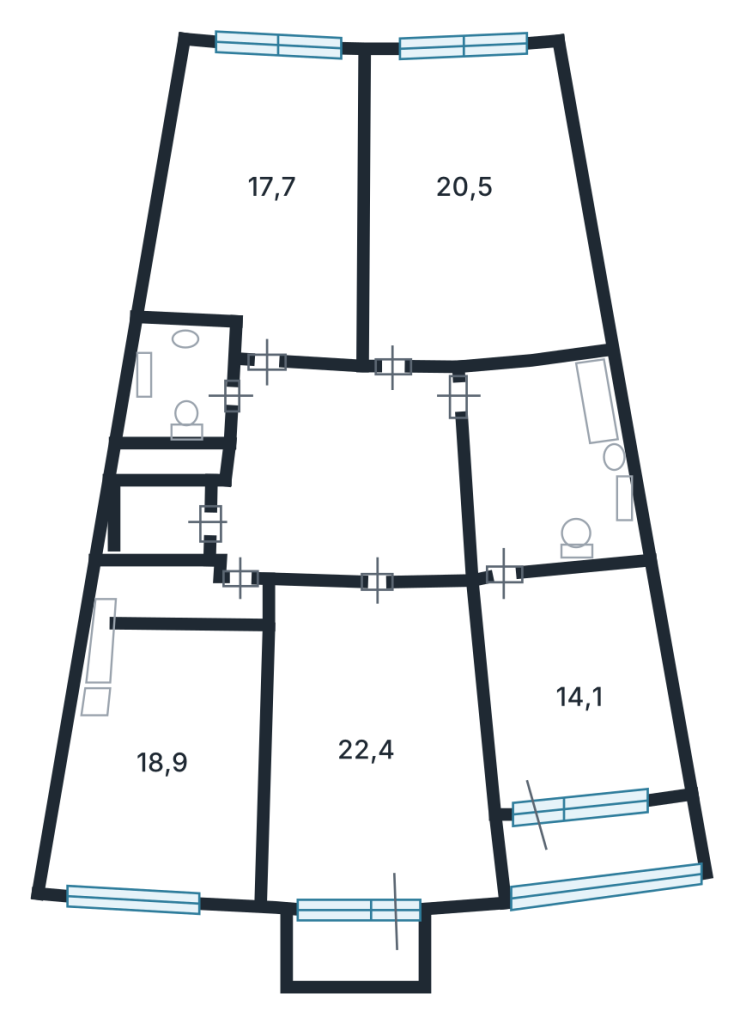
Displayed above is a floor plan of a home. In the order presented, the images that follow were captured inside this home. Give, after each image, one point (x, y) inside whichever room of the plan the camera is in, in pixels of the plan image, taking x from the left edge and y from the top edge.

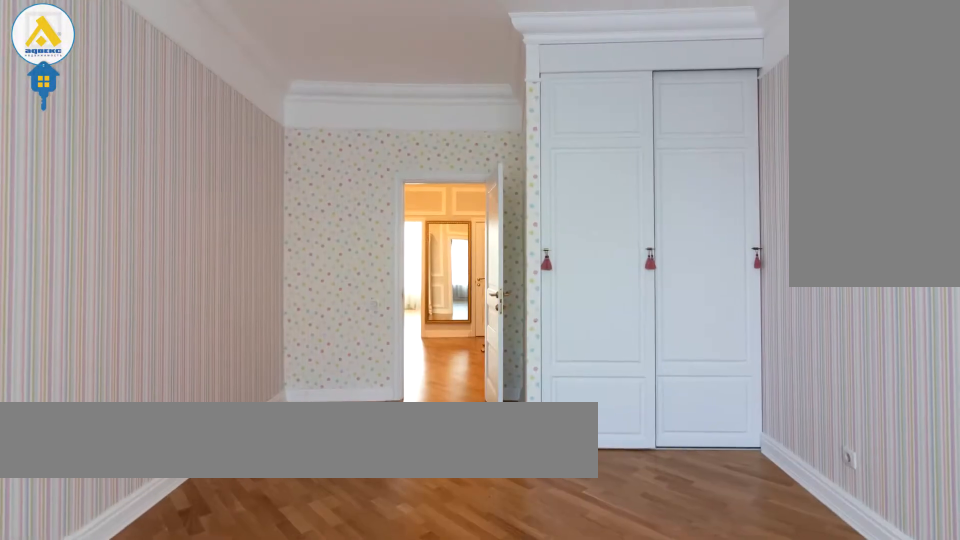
(272, 196)
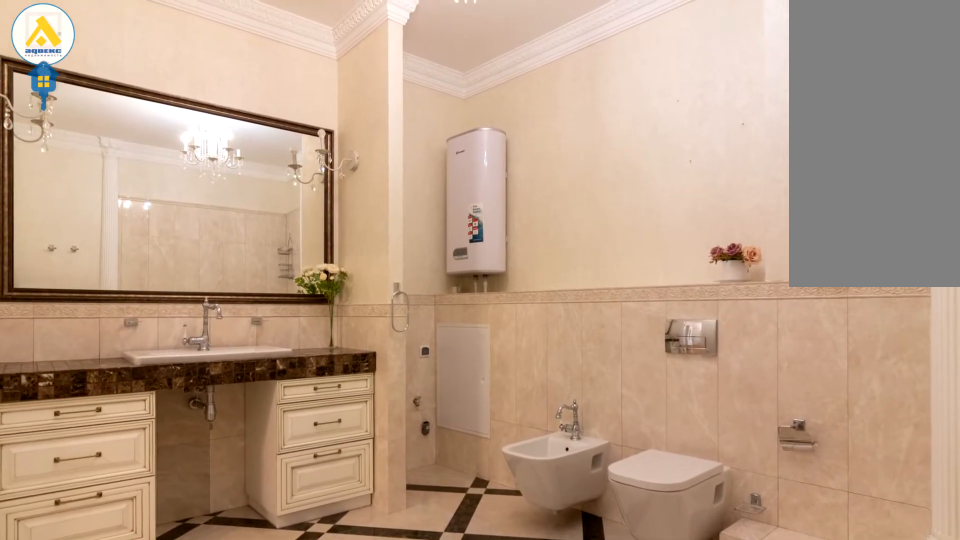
(541, 466)
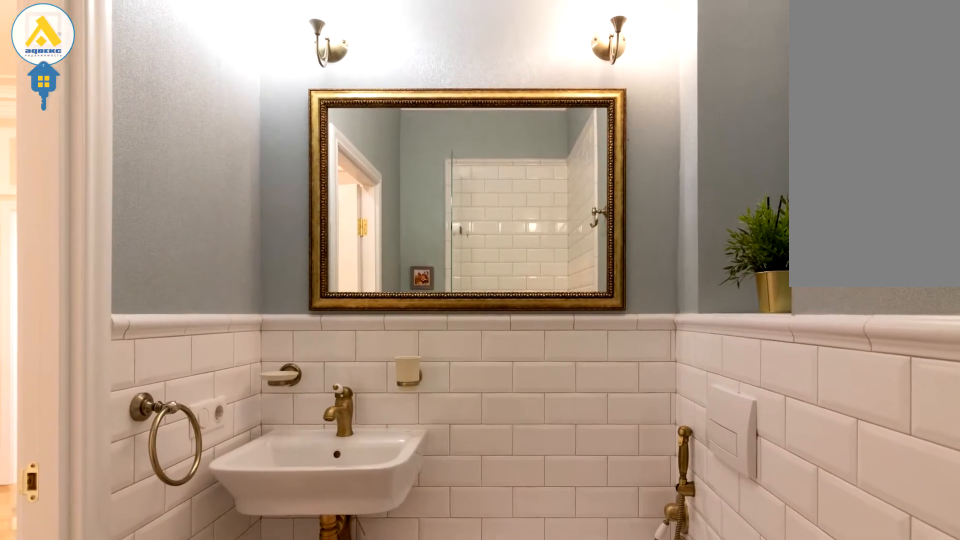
(191, 392)
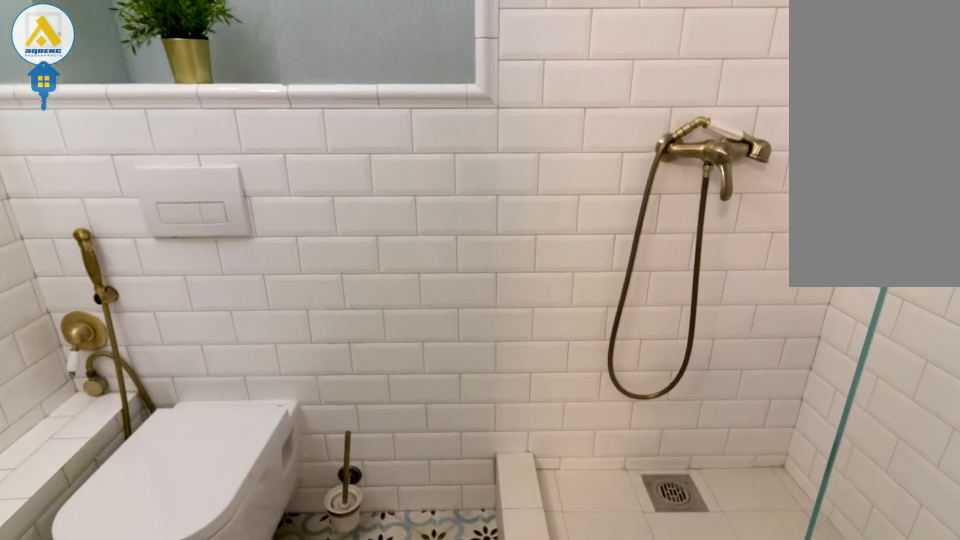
(190, 392)
